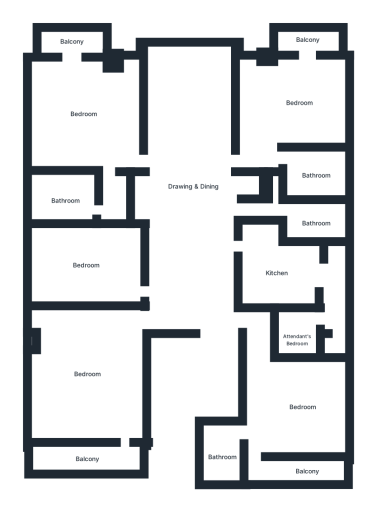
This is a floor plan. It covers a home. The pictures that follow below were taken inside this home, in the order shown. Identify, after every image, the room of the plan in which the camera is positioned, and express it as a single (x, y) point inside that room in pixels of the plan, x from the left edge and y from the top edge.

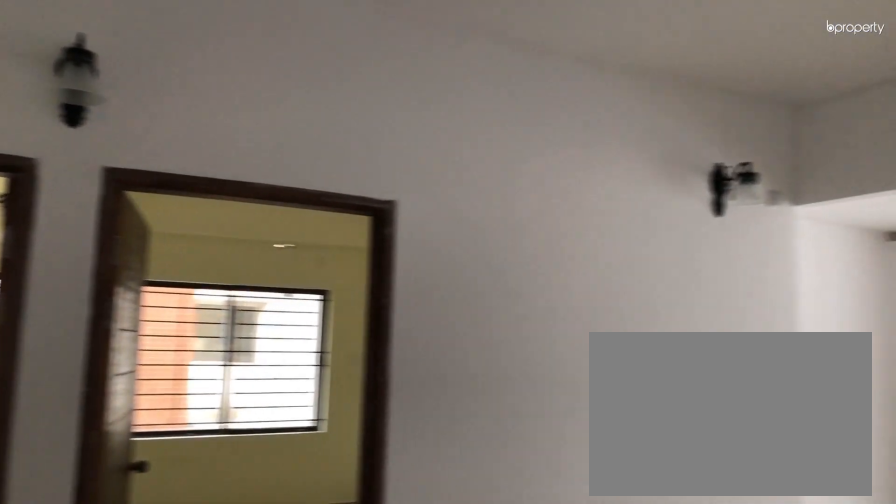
(189, 210)
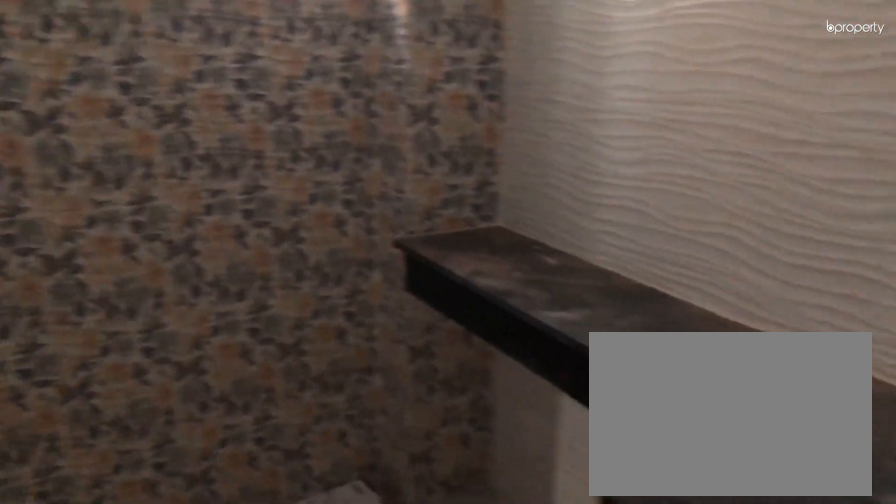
(65, 197)
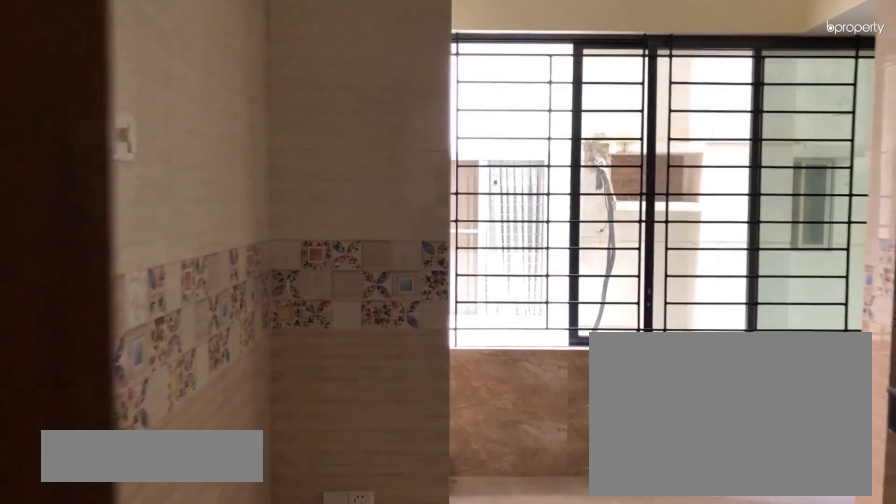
(283, 274)
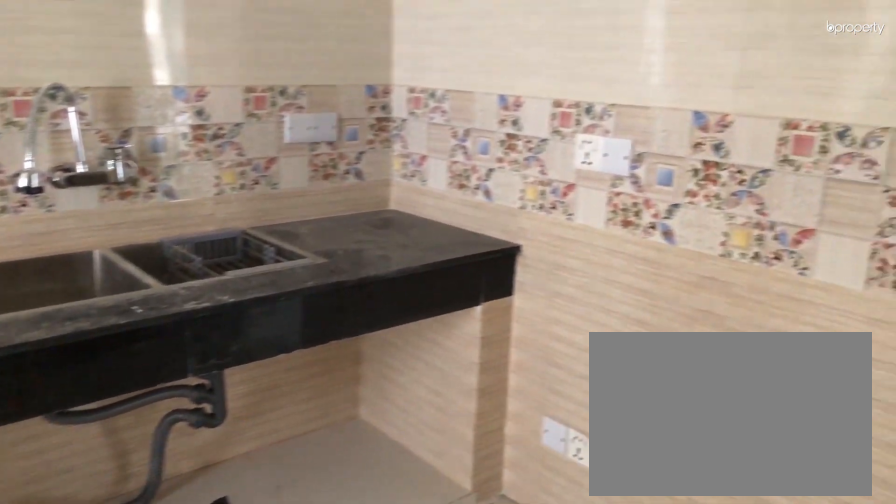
(283, 274)
